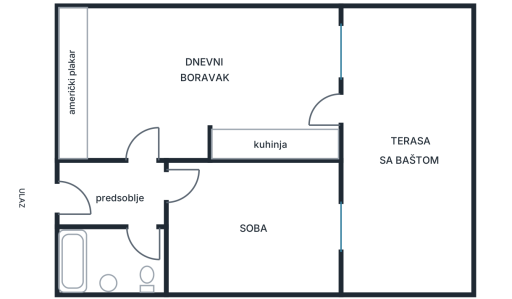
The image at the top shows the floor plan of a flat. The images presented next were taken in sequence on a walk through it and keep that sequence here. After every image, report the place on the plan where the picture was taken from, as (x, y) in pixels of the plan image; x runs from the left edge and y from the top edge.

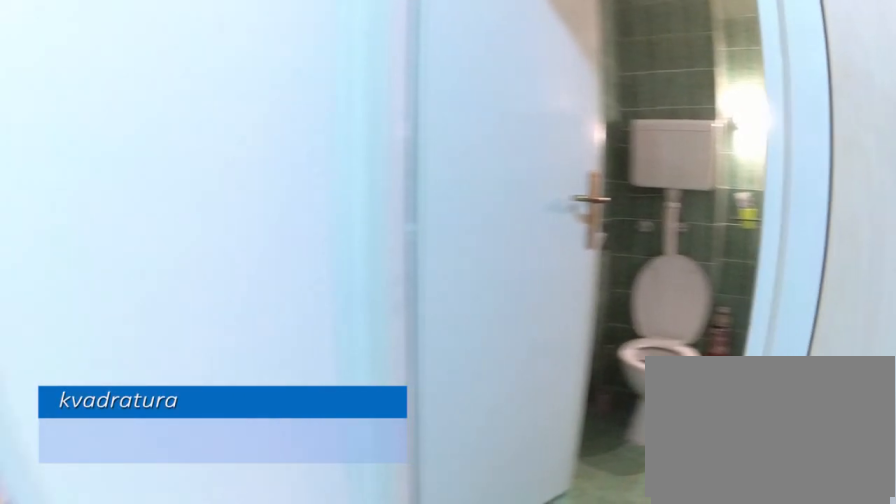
(131, 201)
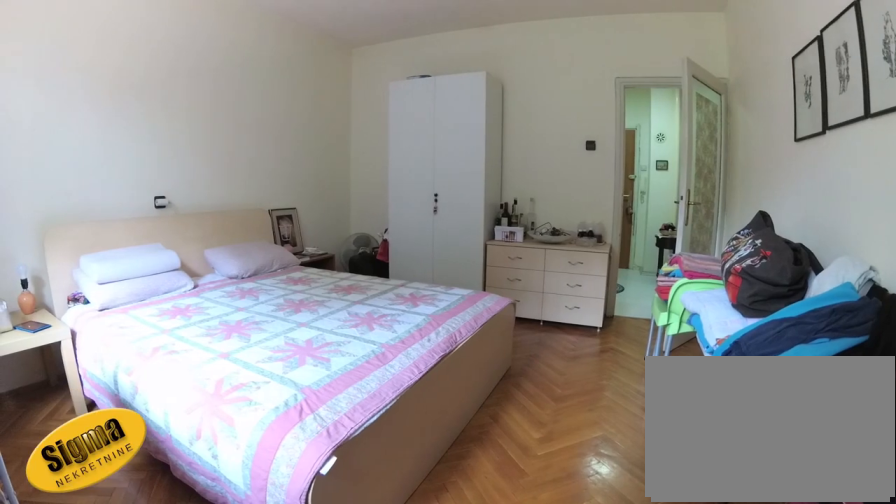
(326, 188)
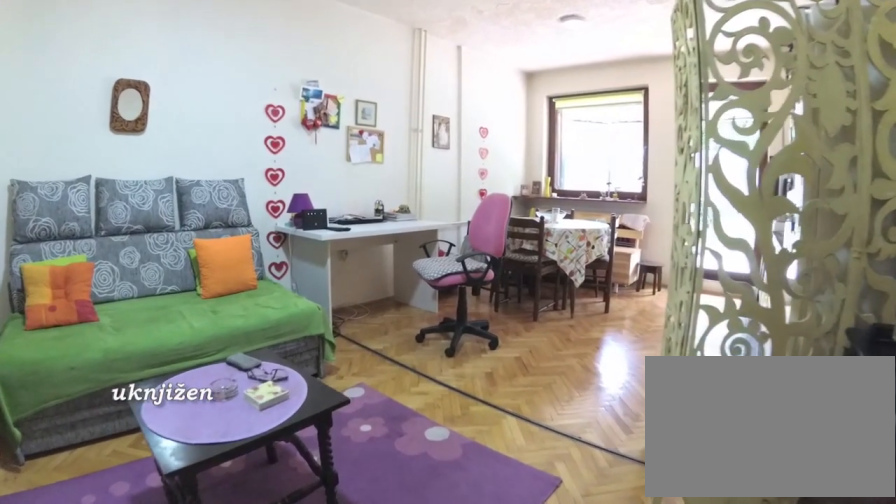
(161, 136)
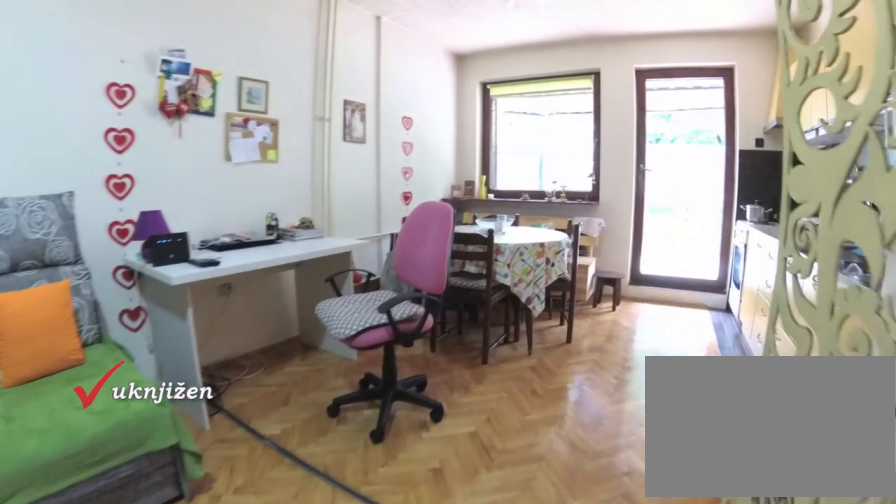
(174, 114)
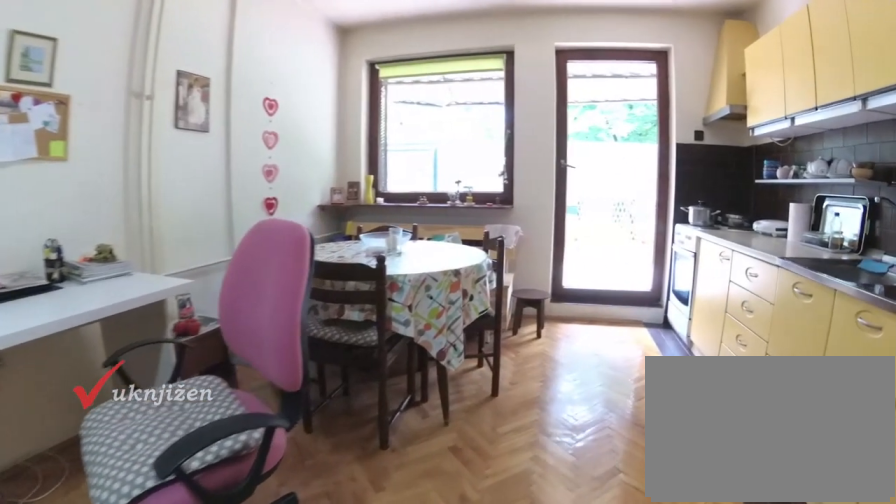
(185, 93)
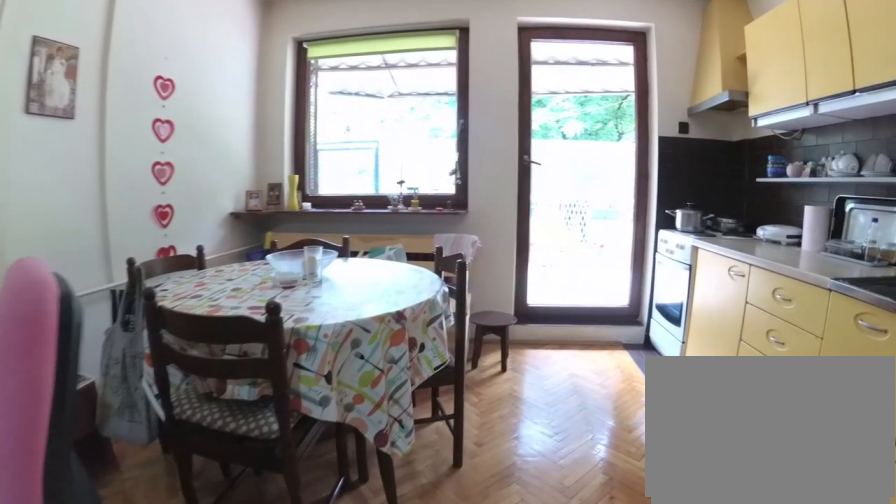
(205, 93)
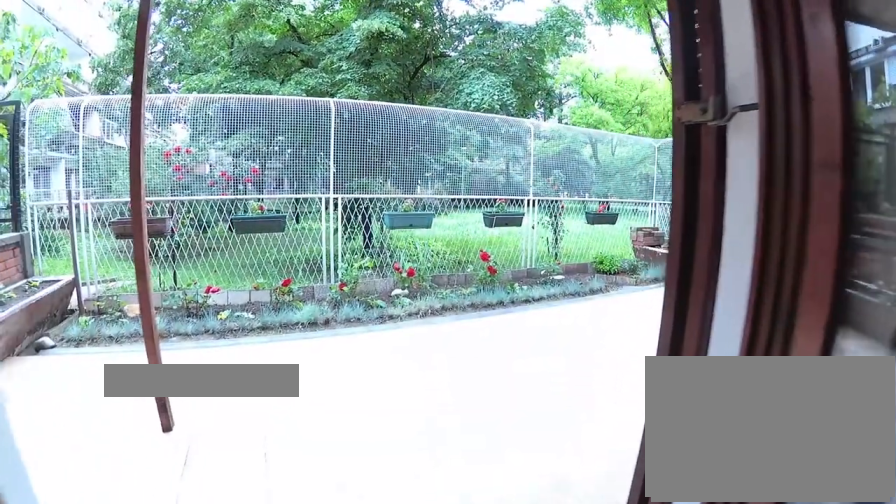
(308, 104)
